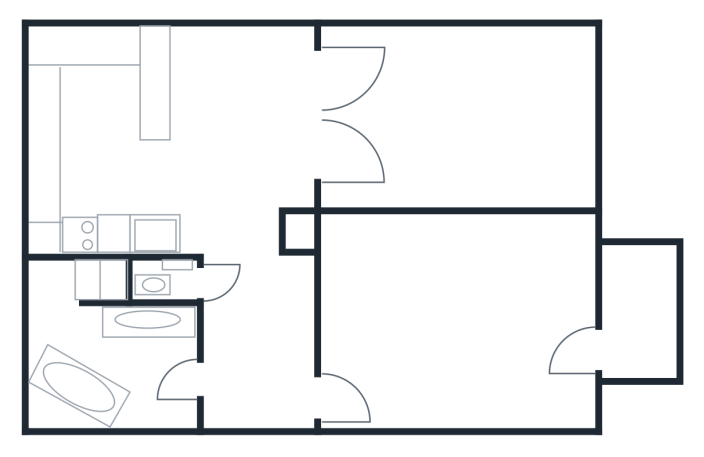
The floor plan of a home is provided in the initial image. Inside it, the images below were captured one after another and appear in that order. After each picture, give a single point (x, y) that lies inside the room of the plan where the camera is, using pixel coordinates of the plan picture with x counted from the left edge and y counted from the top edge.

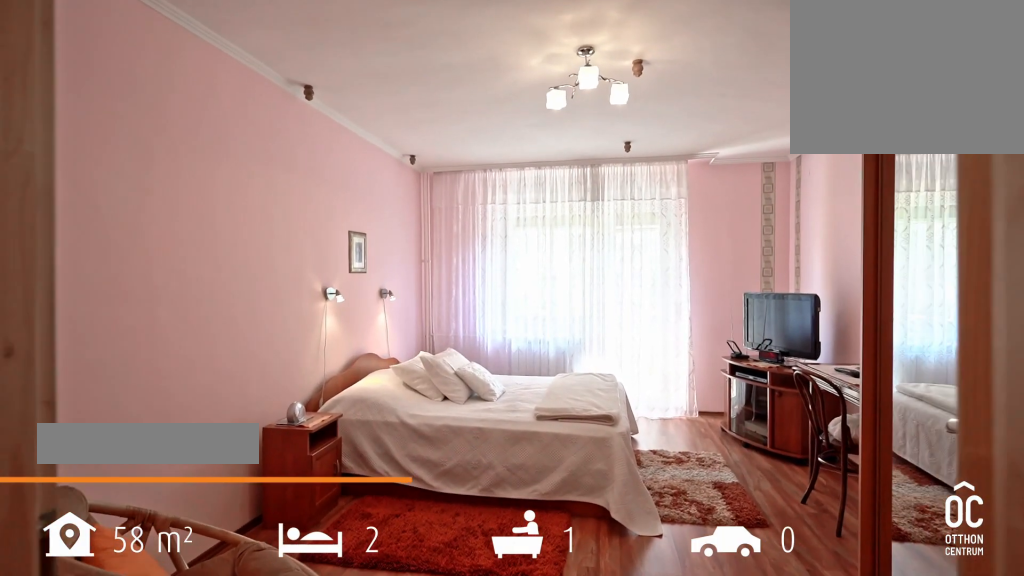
(475, 342)
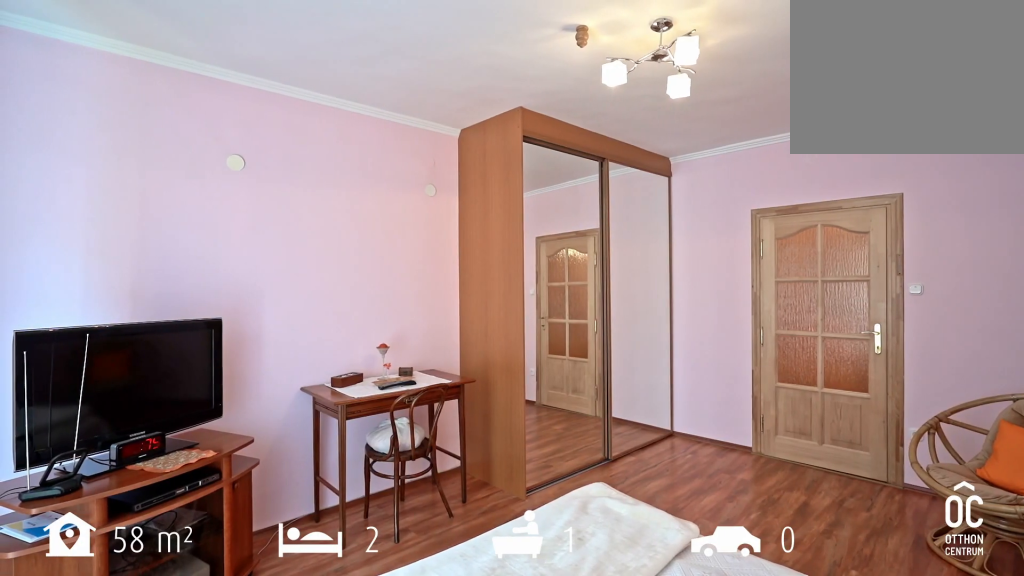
(475, 342)
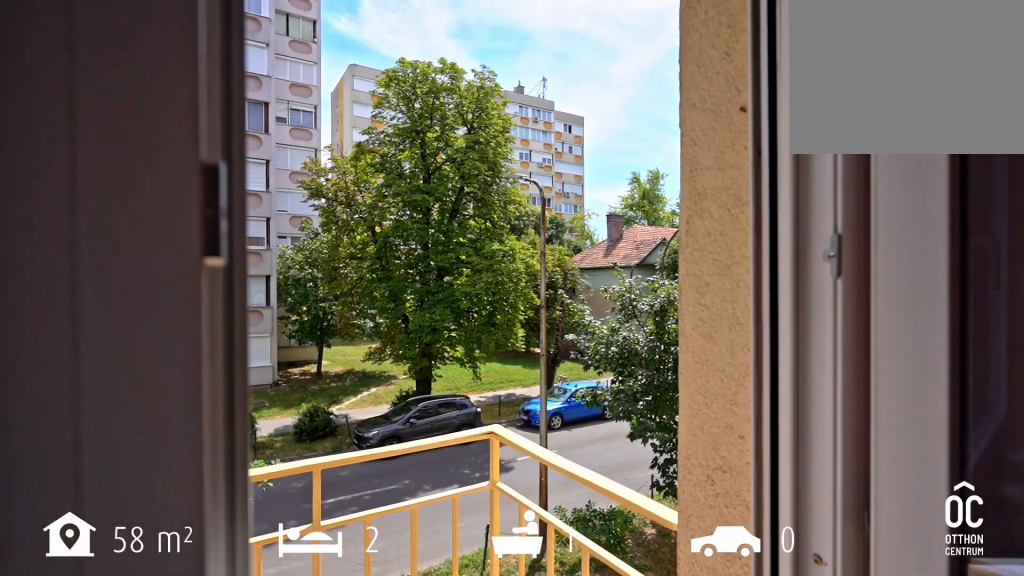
(640, 320)
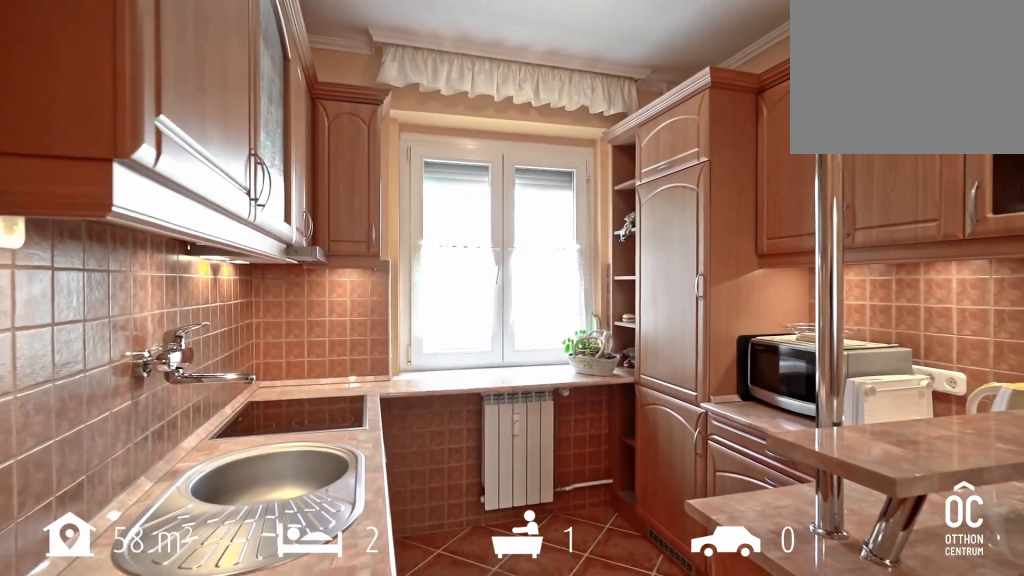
(234, 167)
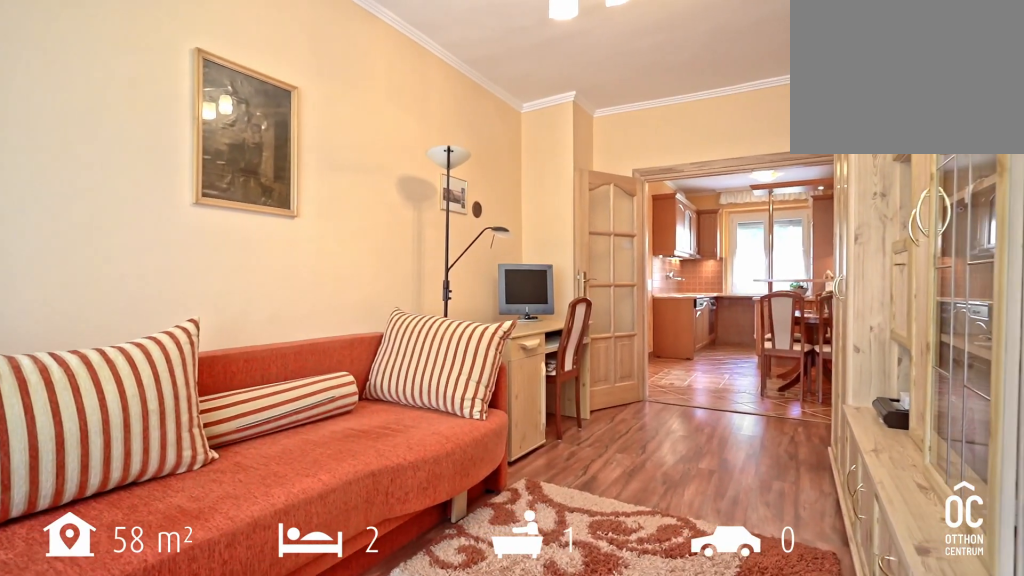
(475, 108)
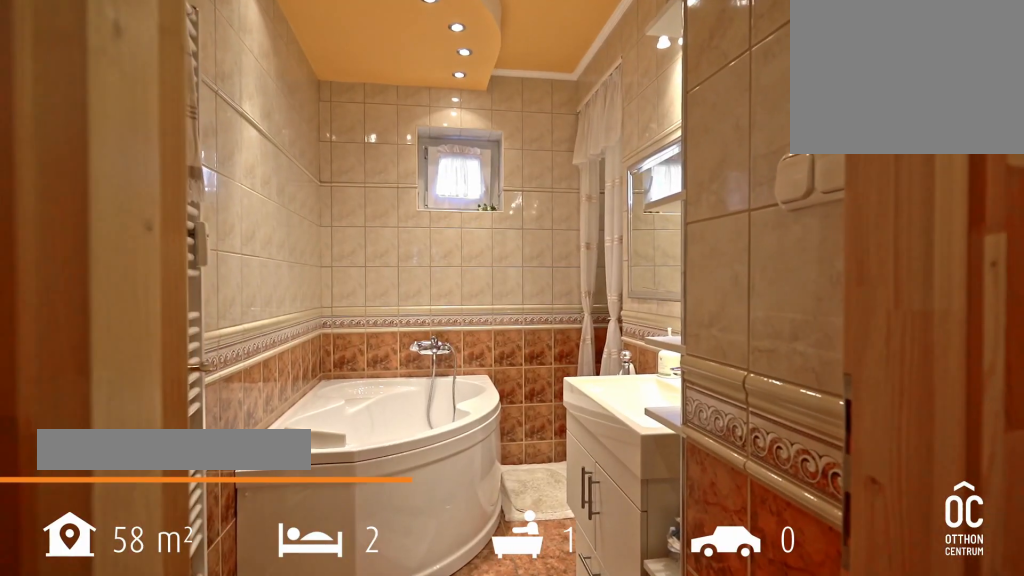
(122, 351)
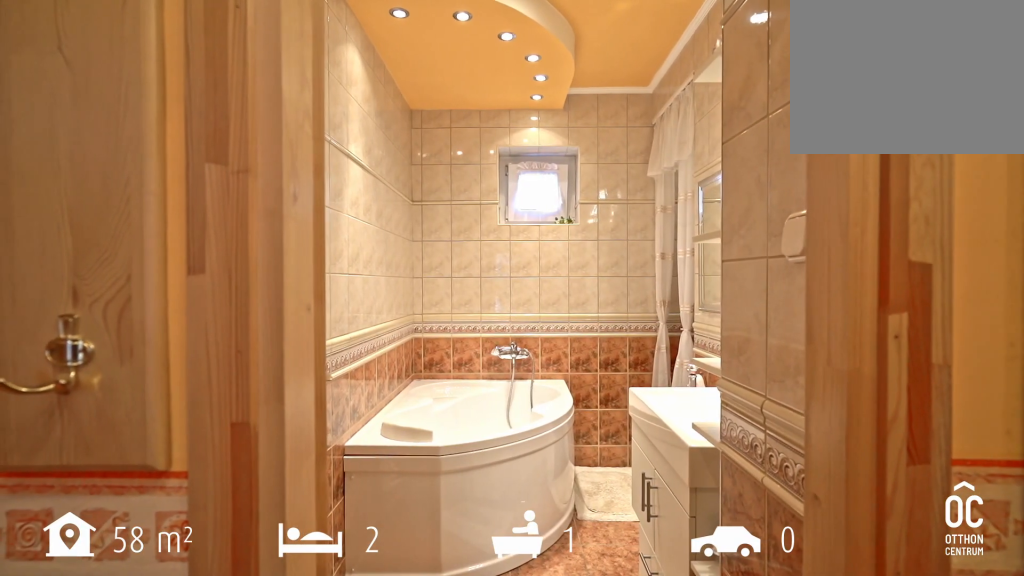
(122, 351)
